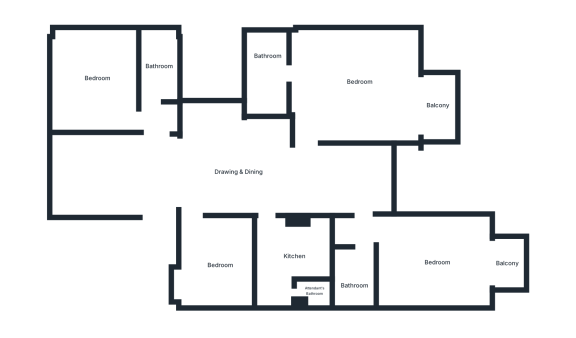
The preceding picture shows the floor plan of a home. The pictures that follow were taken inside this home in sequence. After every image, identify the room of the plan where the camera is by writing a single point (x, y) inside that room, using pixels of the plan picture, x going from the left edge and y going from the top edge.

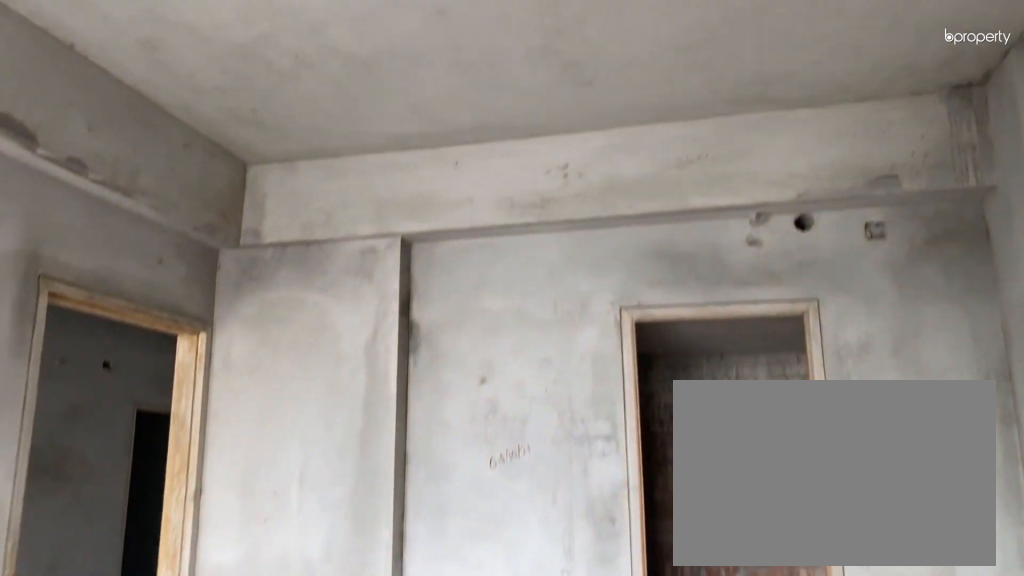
(359, 87)
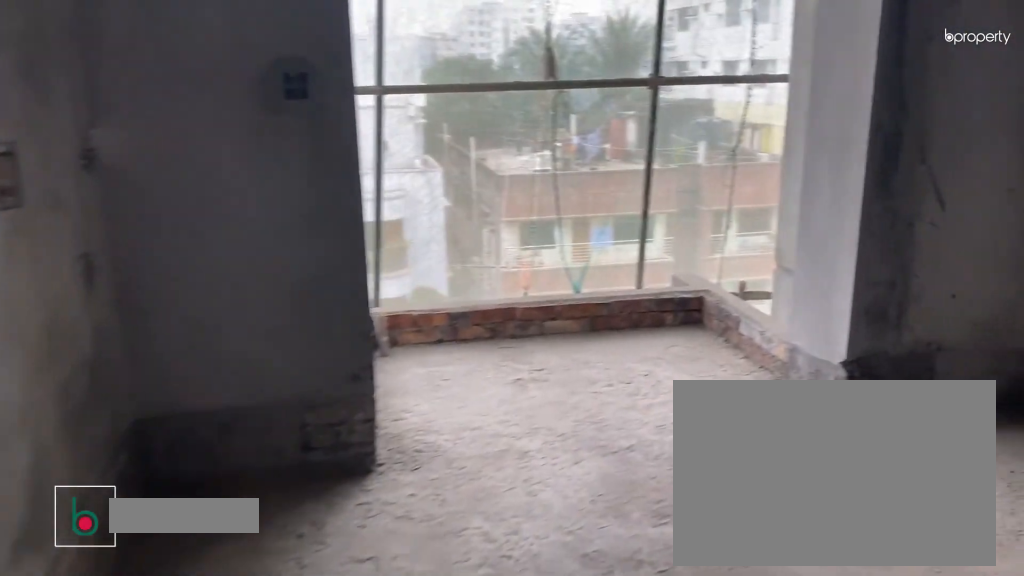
(436, 265)
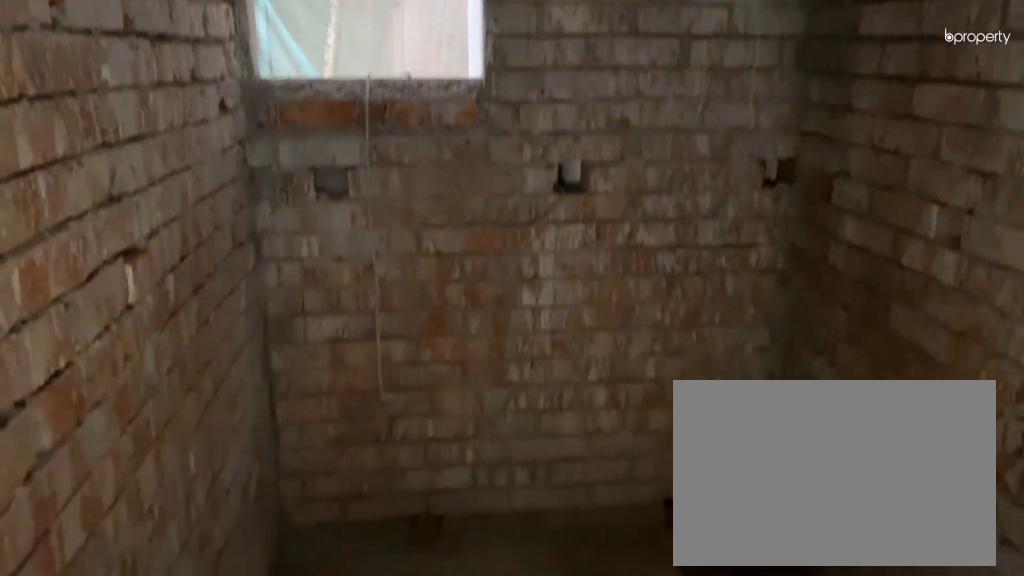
(352, 276)
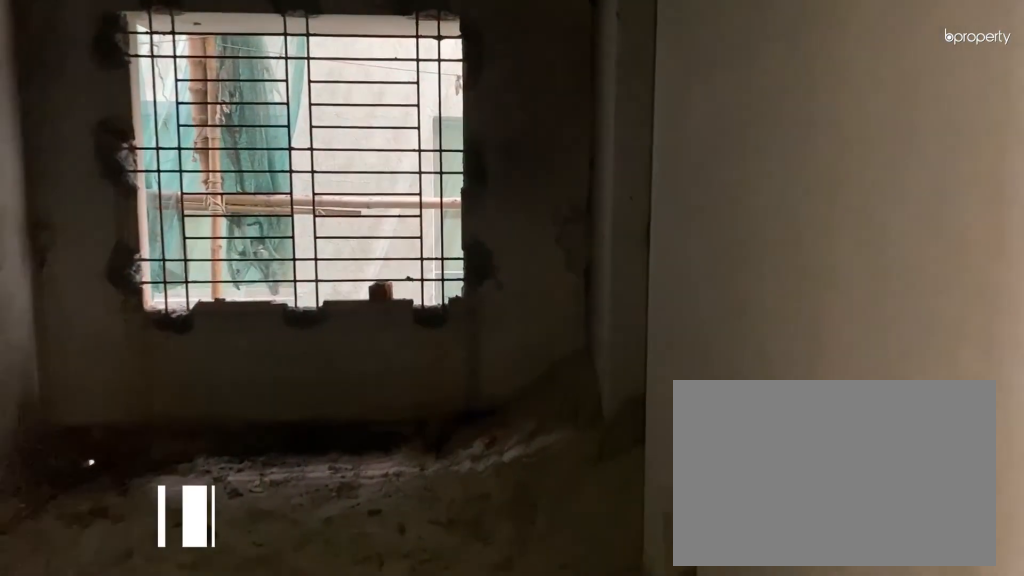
(218, 261)
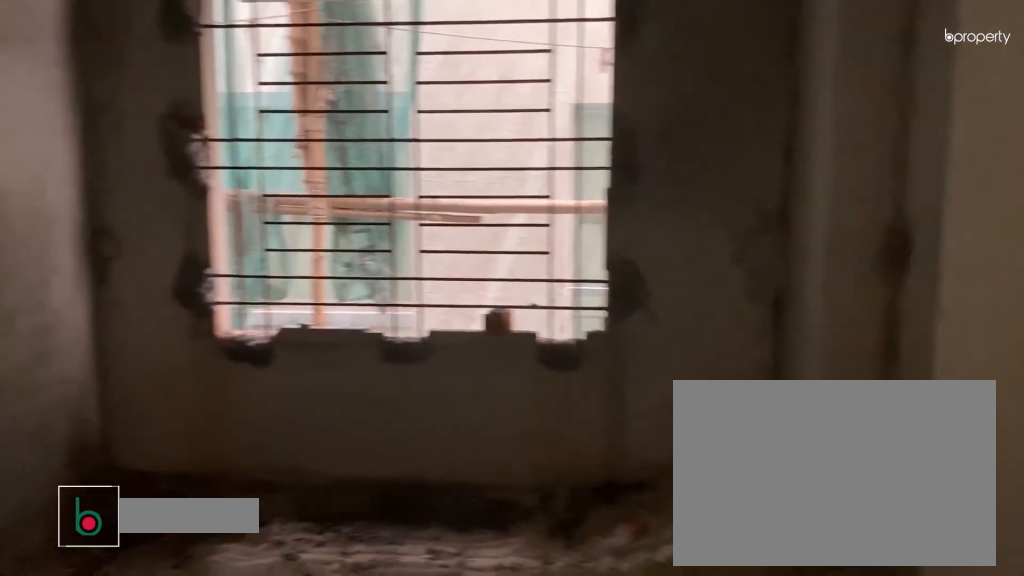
(218, 261)
